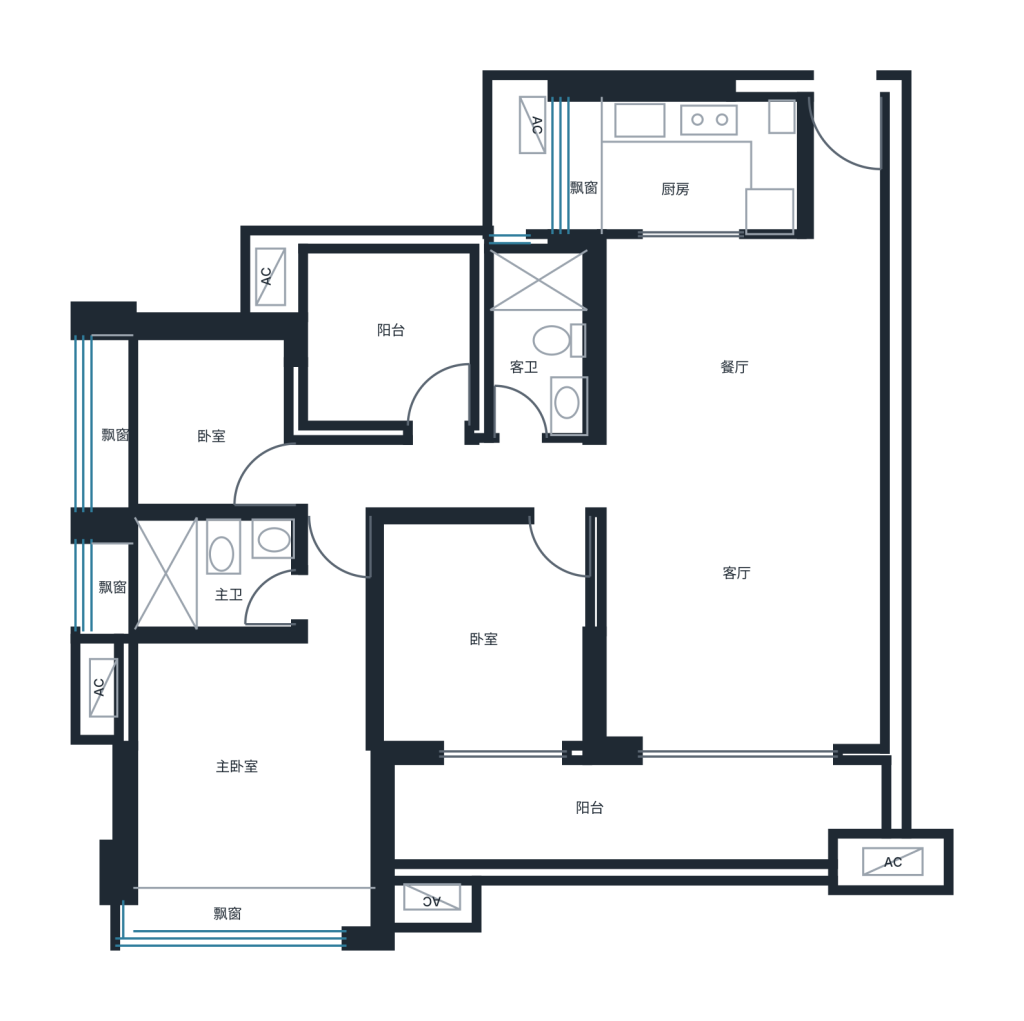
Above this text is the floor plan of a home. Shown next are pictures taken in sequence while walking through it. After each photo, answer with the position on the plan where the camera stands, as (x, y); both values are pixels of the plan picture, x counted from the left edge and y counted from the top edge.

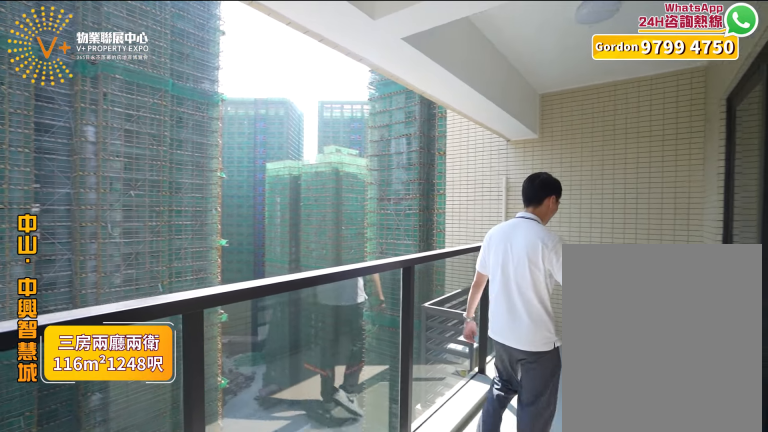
(720, 790)
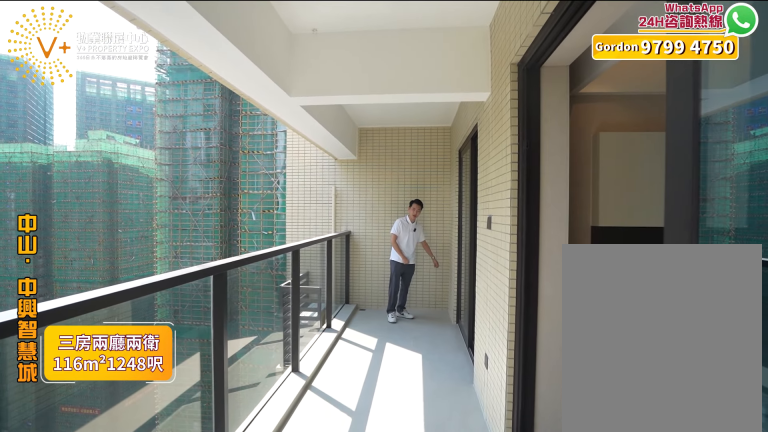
(720, 787)
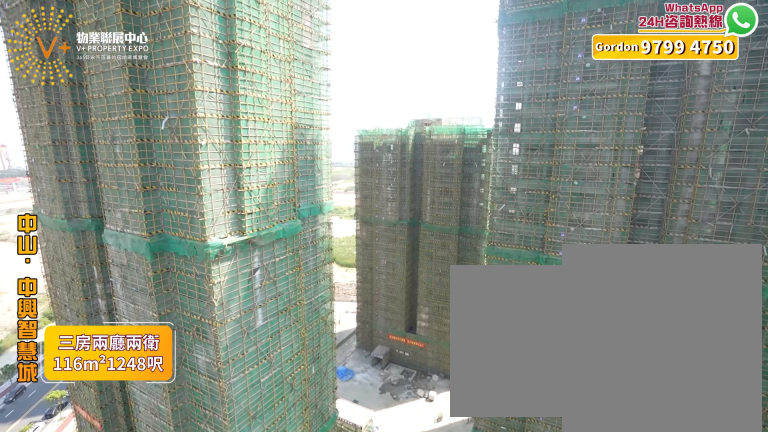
(720, 790)
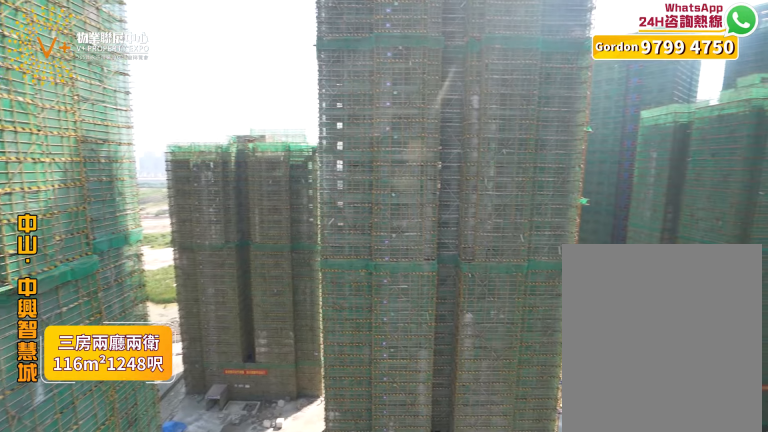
(720, 785)
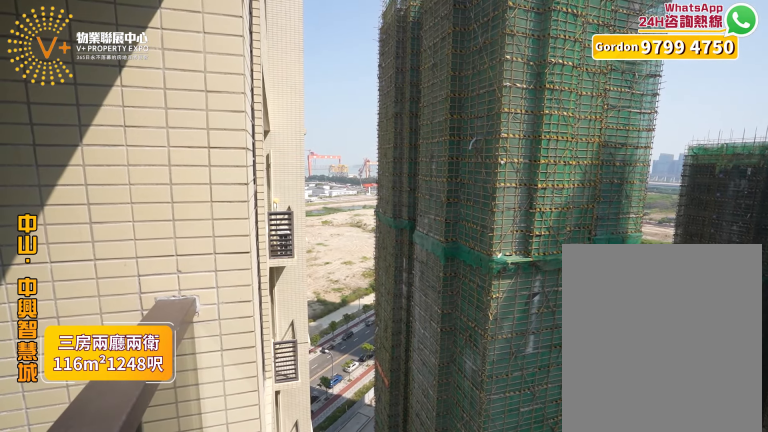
(726, 776)
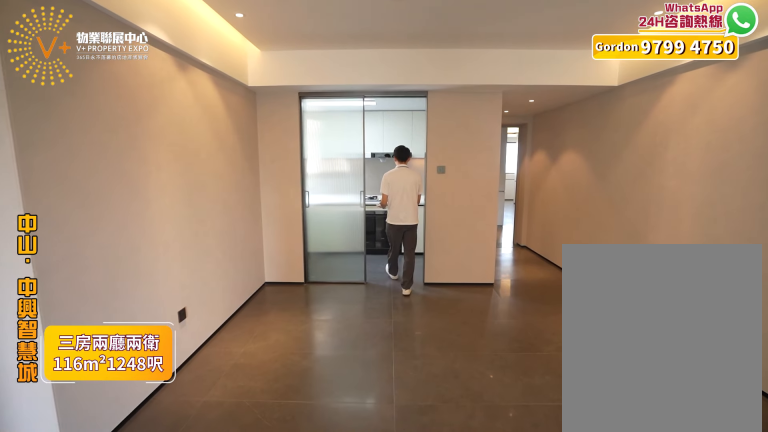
(778, 470)
